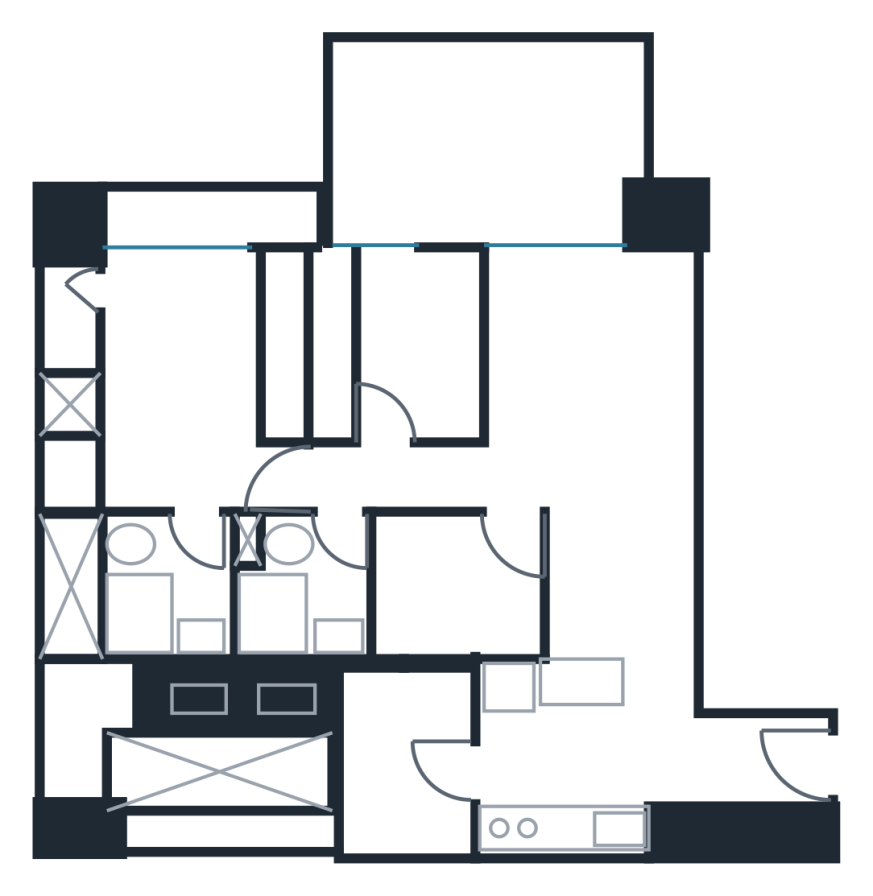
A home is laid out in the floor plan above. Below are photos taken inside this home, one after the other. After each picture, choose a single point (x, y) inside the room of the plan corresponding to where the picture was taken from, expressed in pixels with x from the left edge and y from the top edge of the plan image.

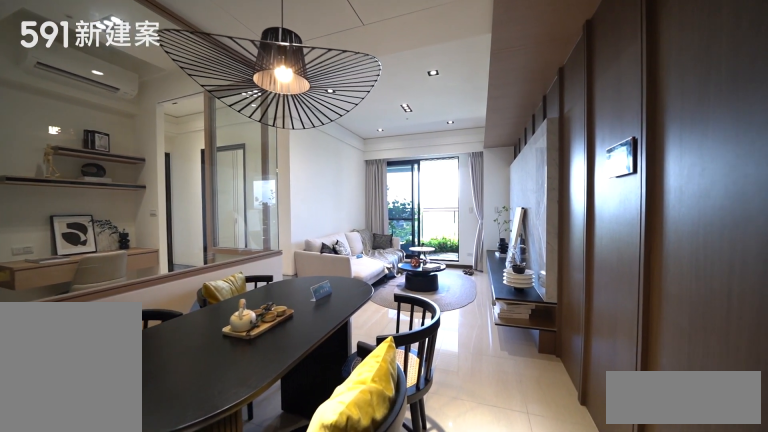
(618, 580)
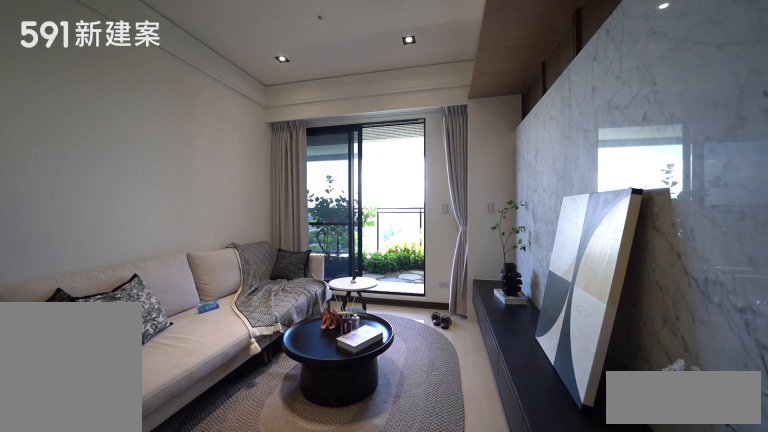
(592, 368)
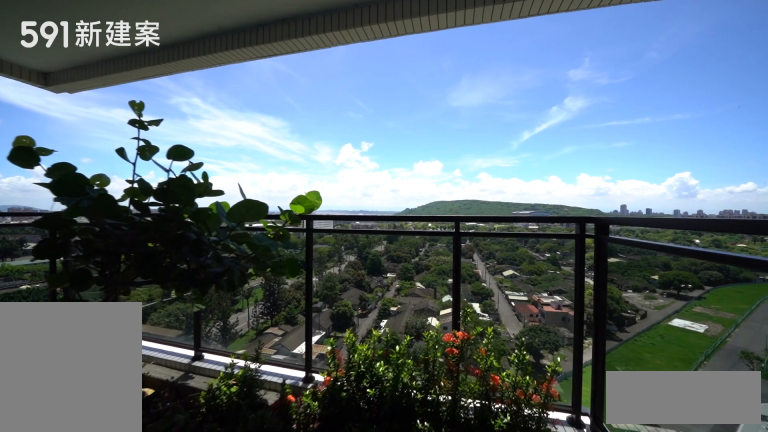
(490, 140)
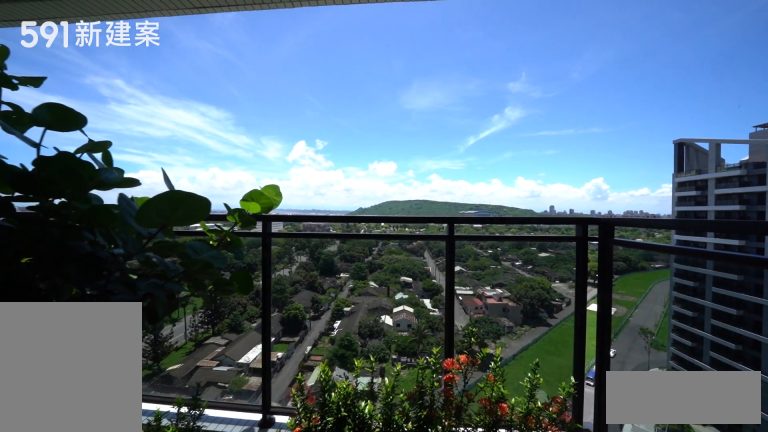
(490, 140)
